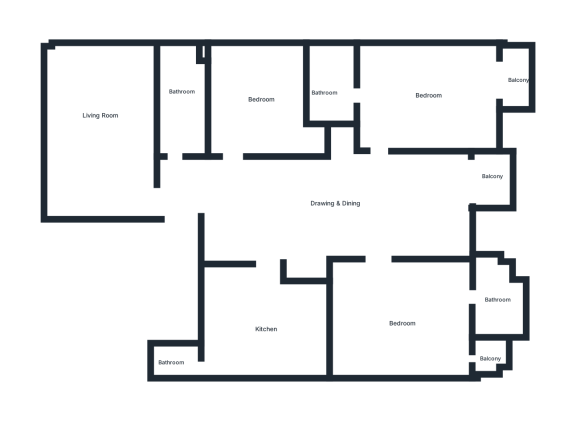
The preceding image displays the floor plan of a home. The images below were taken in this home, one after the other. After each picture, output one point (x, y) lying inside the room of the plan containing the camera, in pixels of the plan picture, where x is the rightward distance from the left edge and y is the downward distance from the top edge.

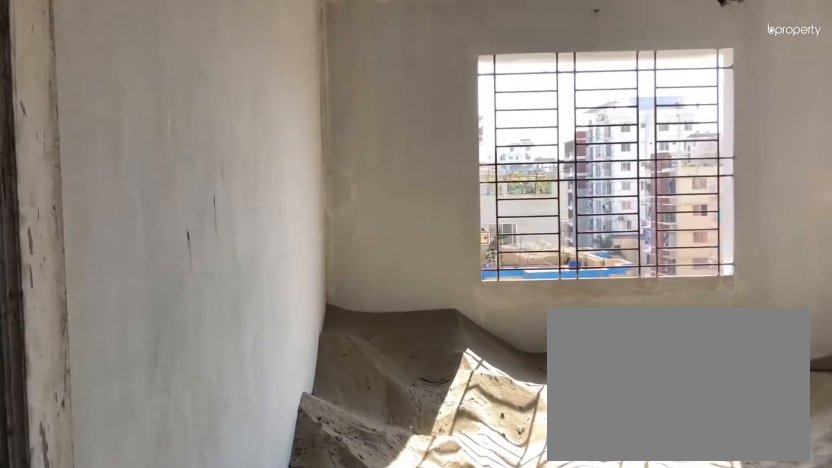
(242, 149)
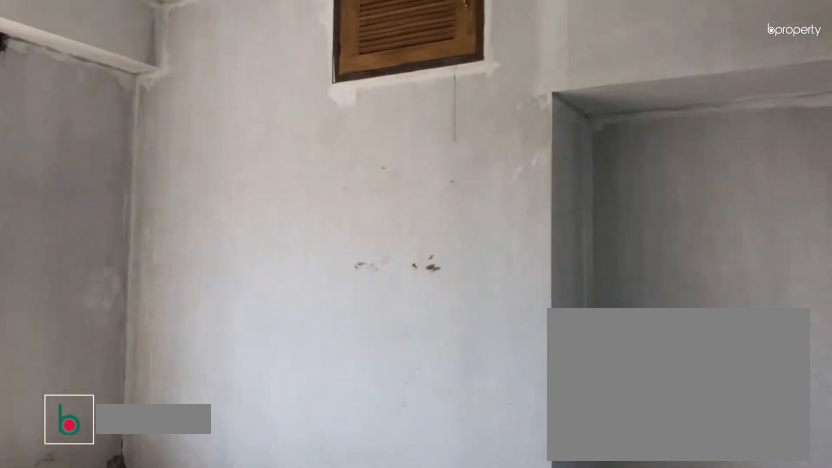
(270, 100)
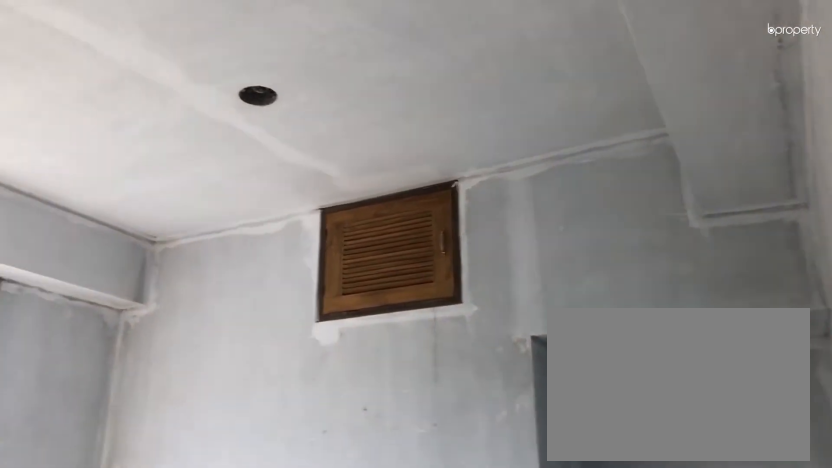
(270, 100)
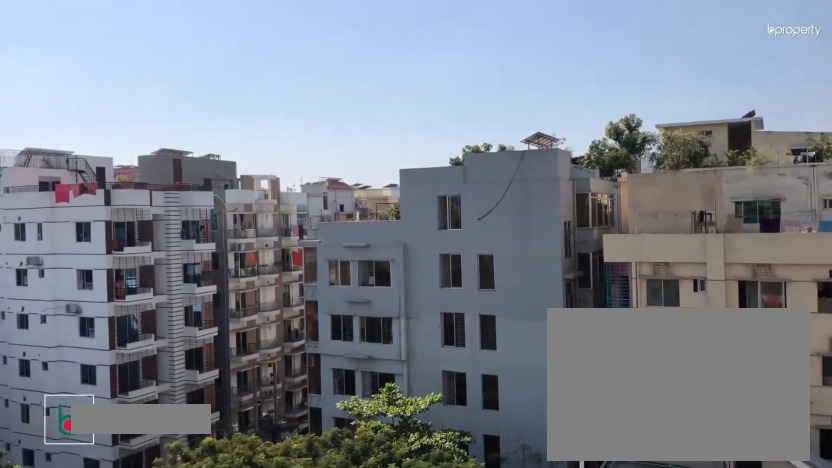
(492, 180)
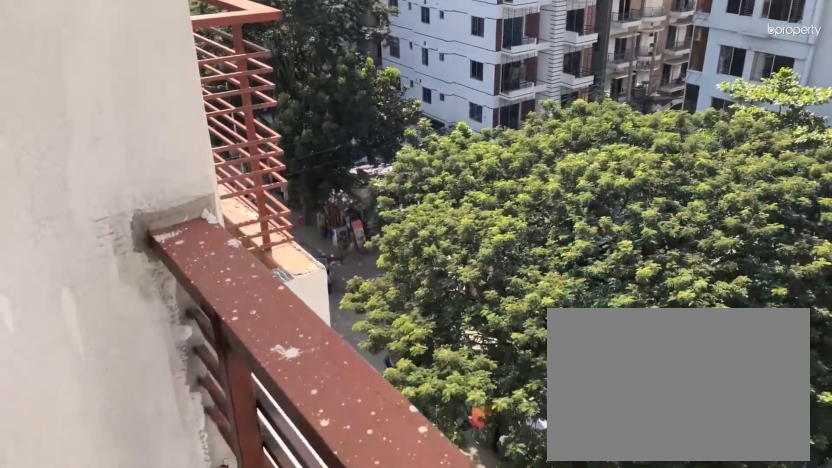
(492, 180)
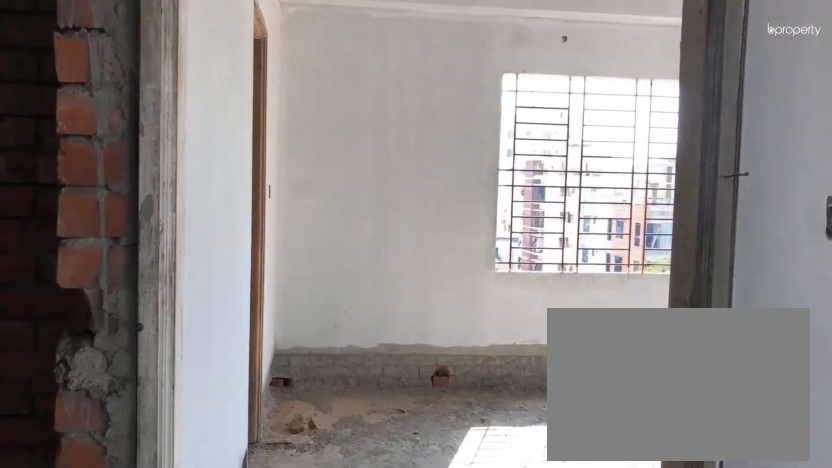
(376, 160)
